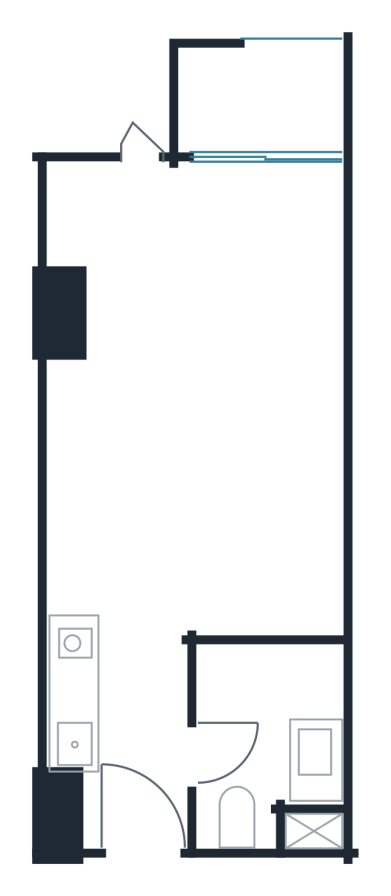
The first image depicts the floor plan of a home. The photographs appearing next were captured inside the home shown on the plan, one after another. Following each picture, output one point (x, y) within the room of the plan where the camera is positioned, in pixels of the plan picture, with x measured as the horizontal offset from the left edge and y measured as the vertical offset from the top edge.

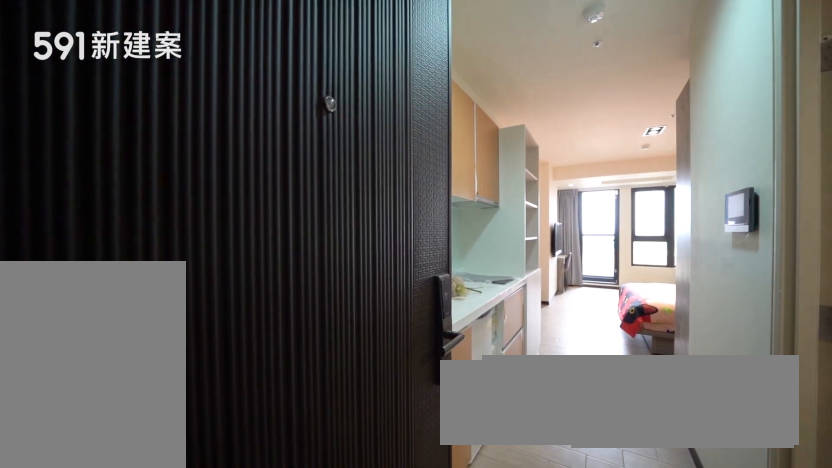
(133, 814)
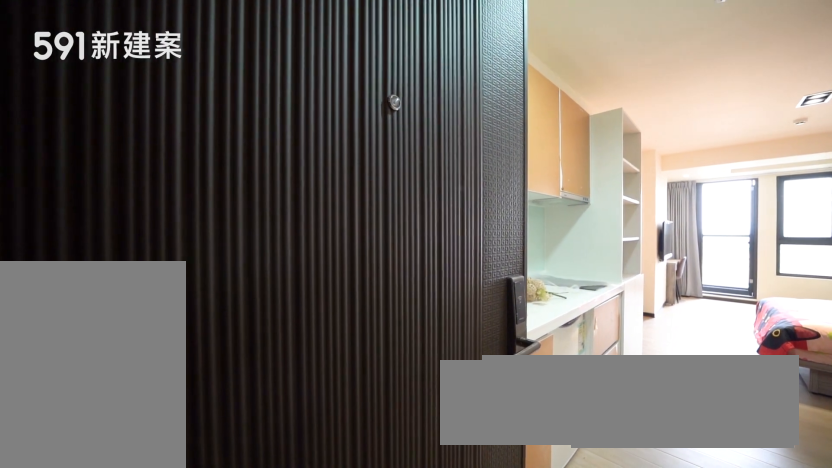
(133, 814)
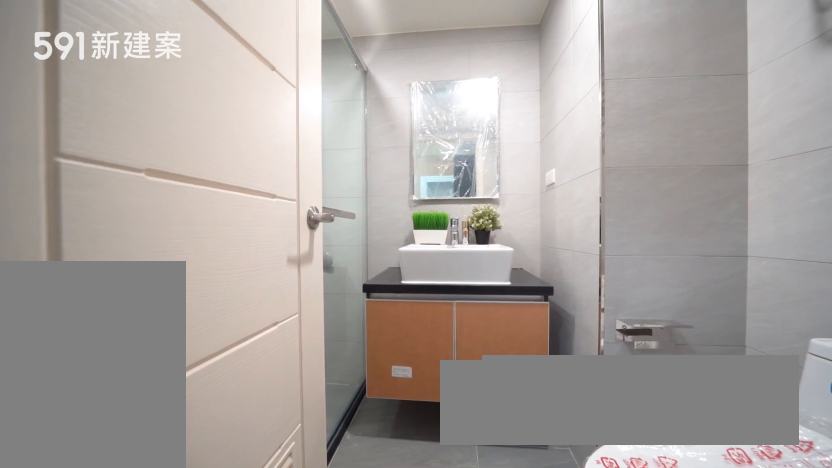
(265, 732)
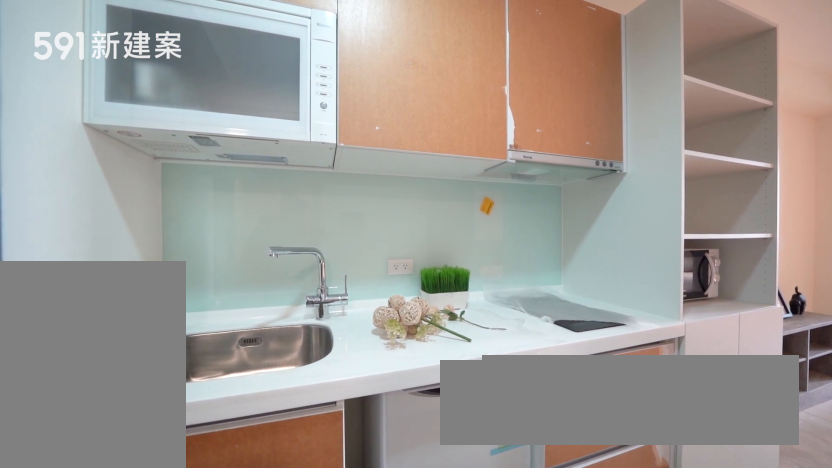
(116, 657)
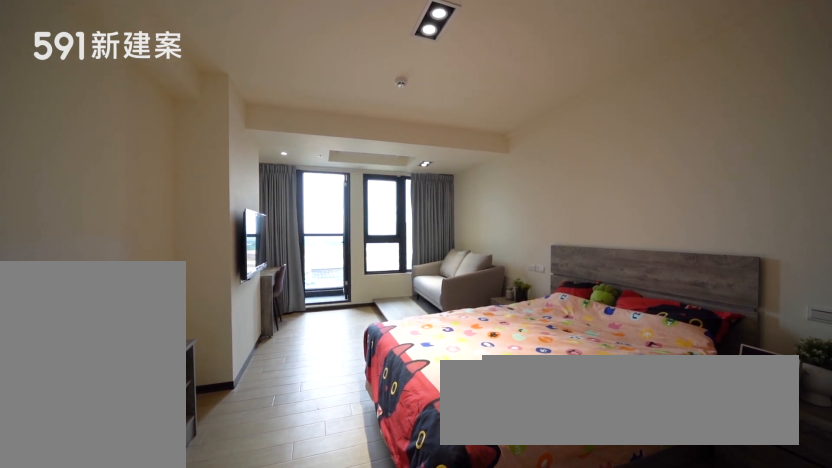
(195, 491)
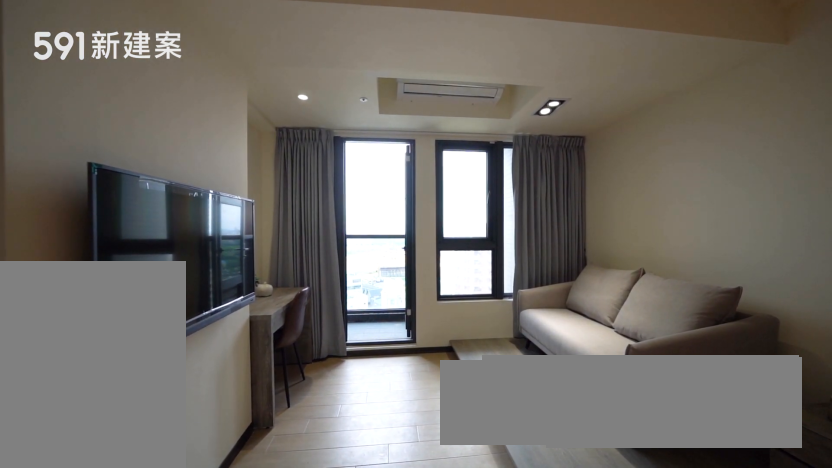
(199, 257)
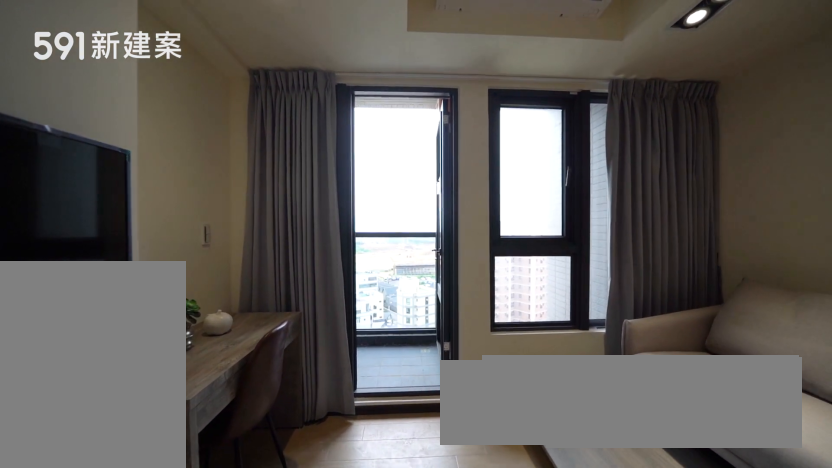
(199, 257)
